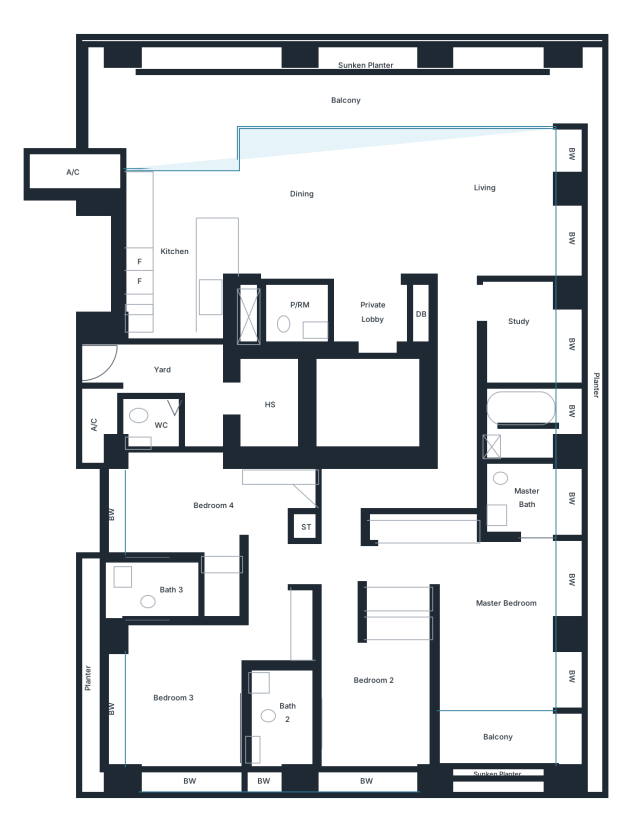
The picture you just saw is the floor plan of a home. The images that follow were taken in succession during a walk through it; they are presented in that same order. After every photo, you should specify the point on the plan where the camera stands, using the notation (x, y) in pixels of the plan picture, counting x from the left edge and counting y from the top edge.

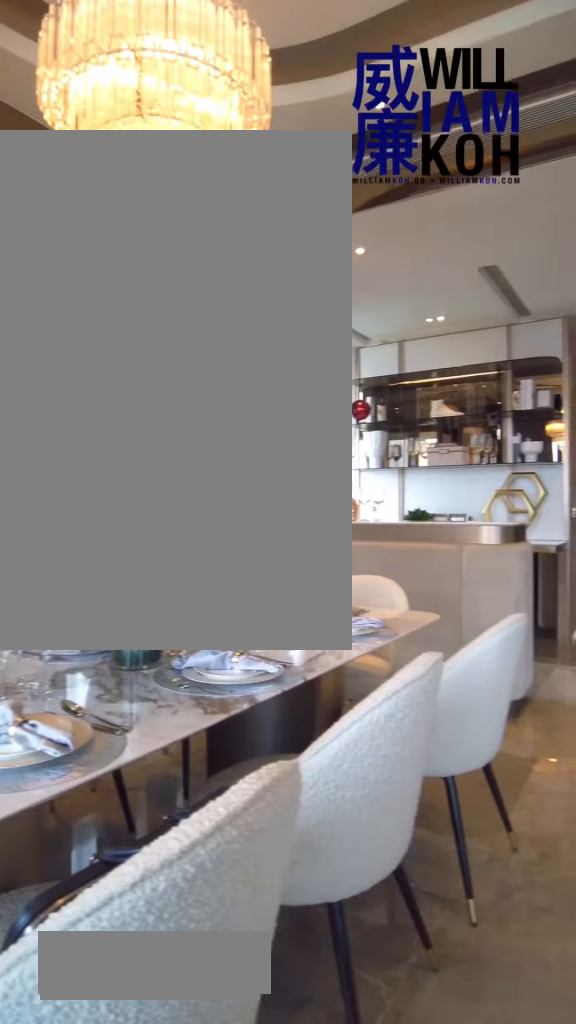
(489, 158)
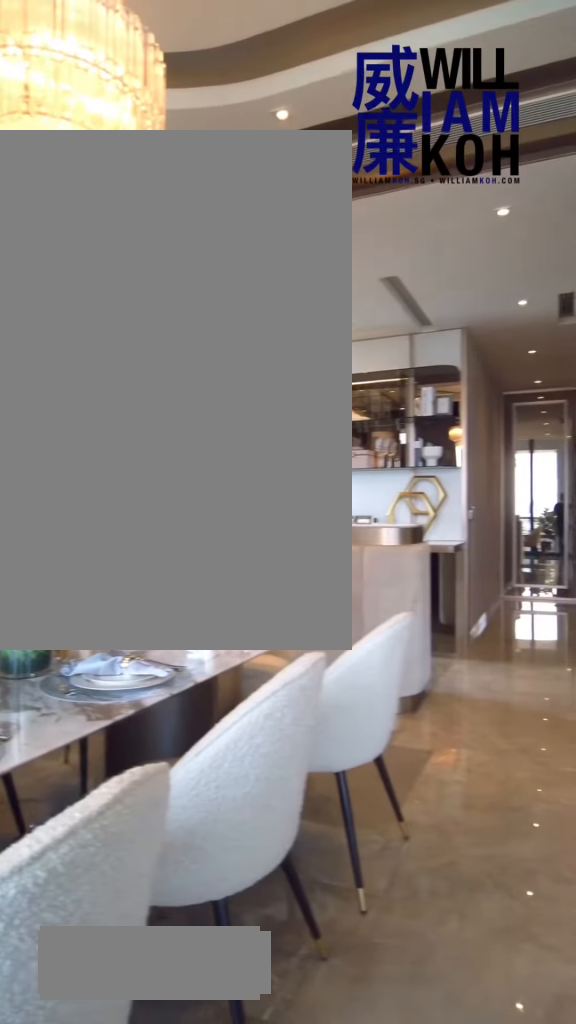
(489, 158)
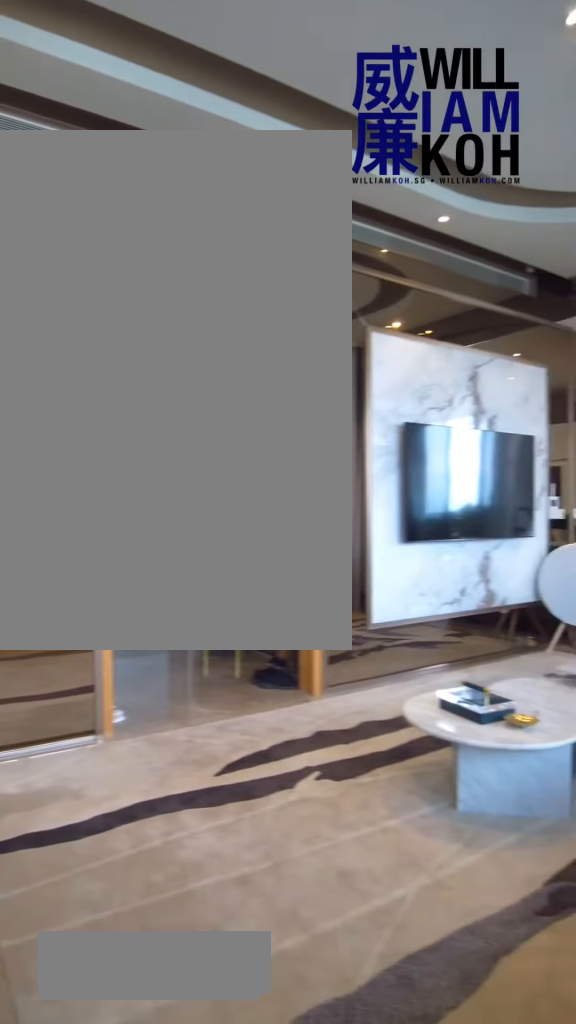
(489, 158)
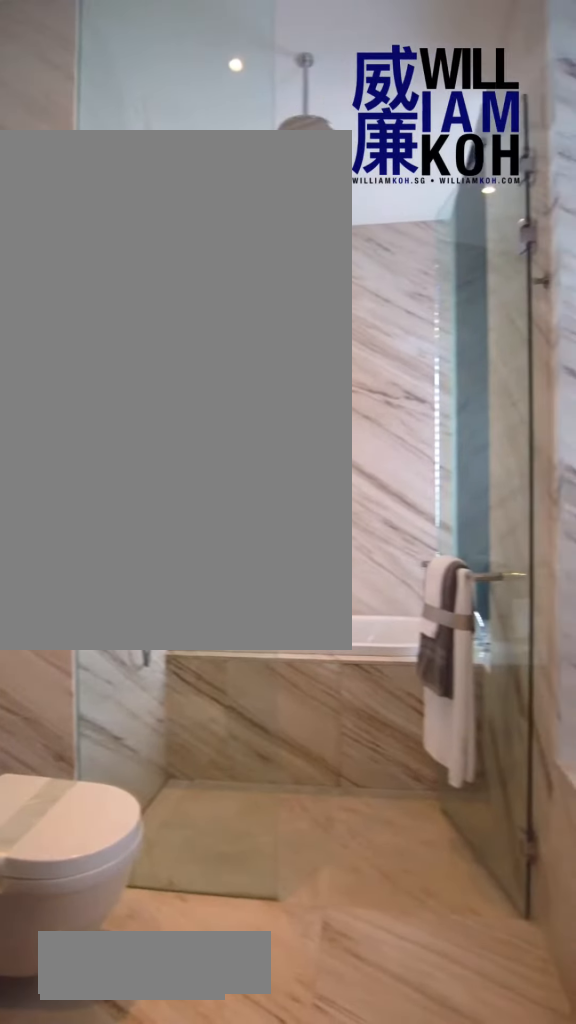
(531, 501)
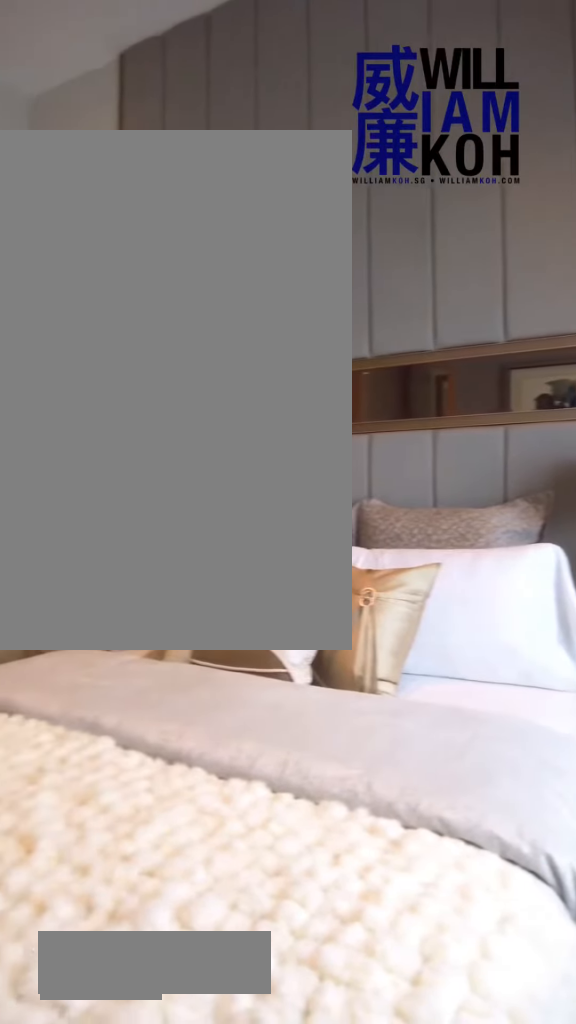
(335, 747)
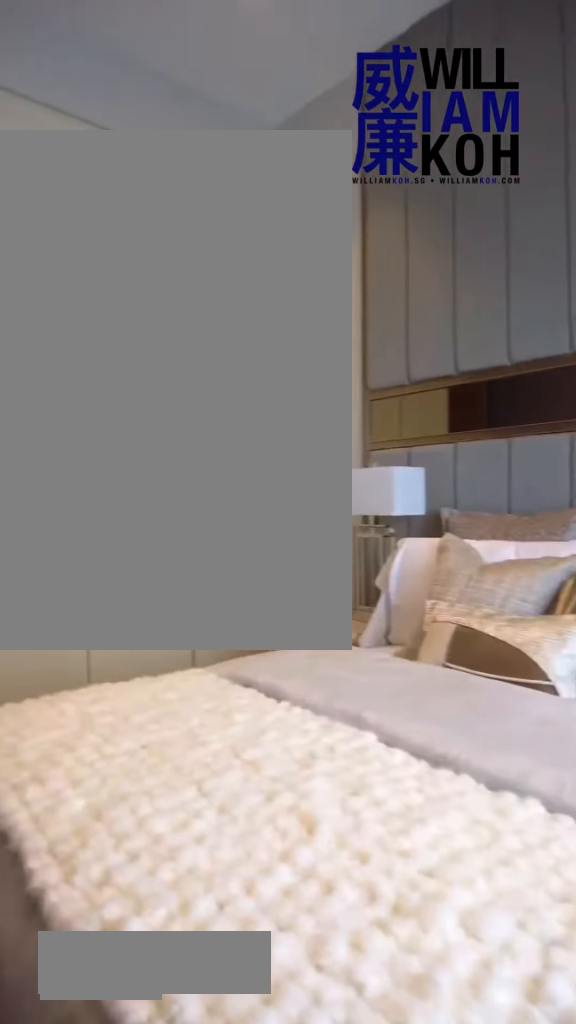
(336, 746)
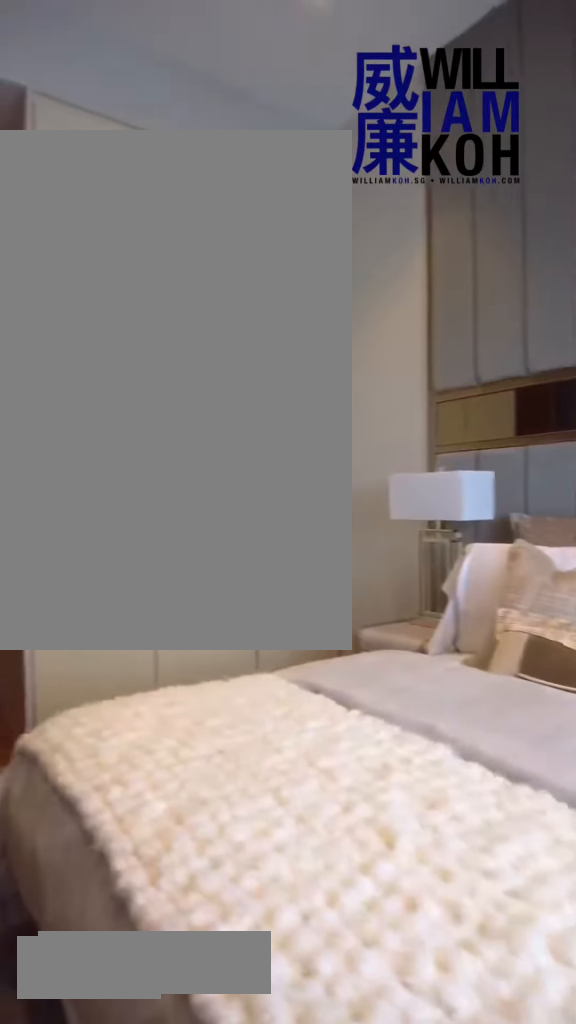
(336, 747)
